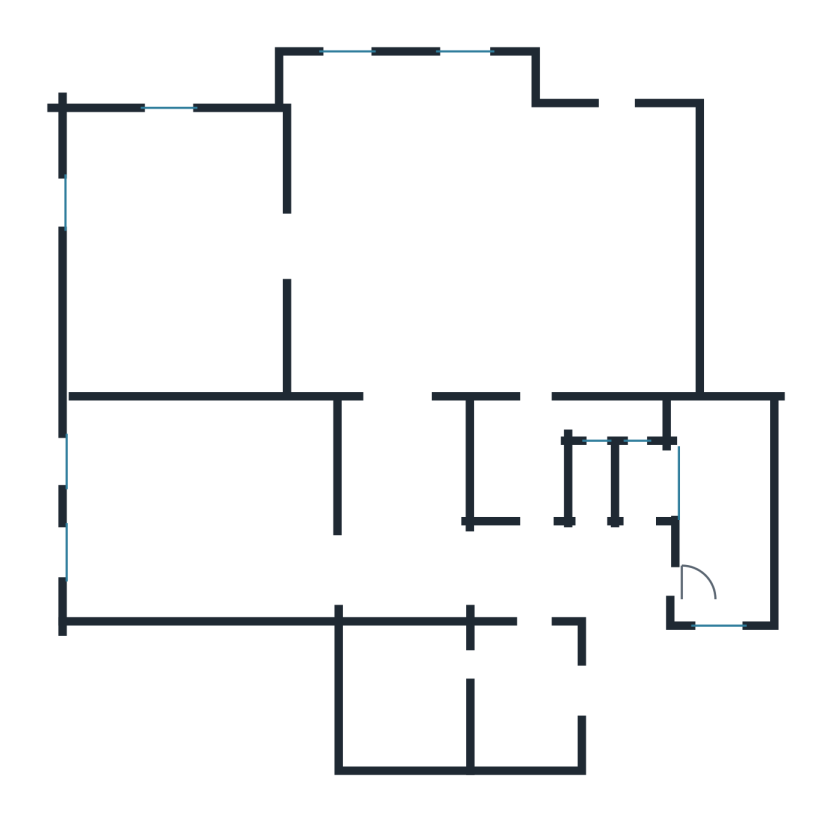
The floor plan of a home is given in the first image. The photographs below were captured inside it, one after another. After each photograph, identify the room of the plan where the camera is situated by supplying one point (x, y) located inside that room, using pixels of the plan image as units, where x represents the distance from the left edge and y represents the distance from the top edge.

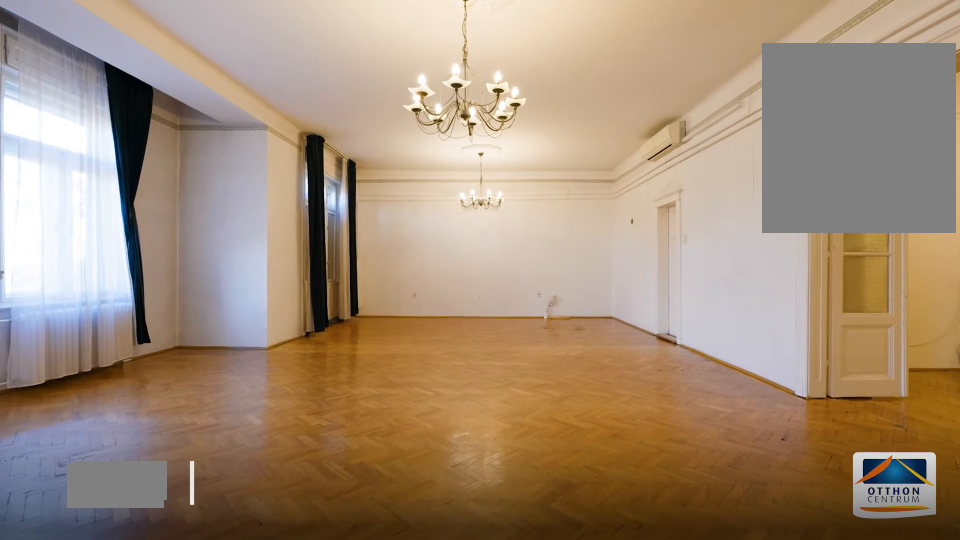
(522, 259)
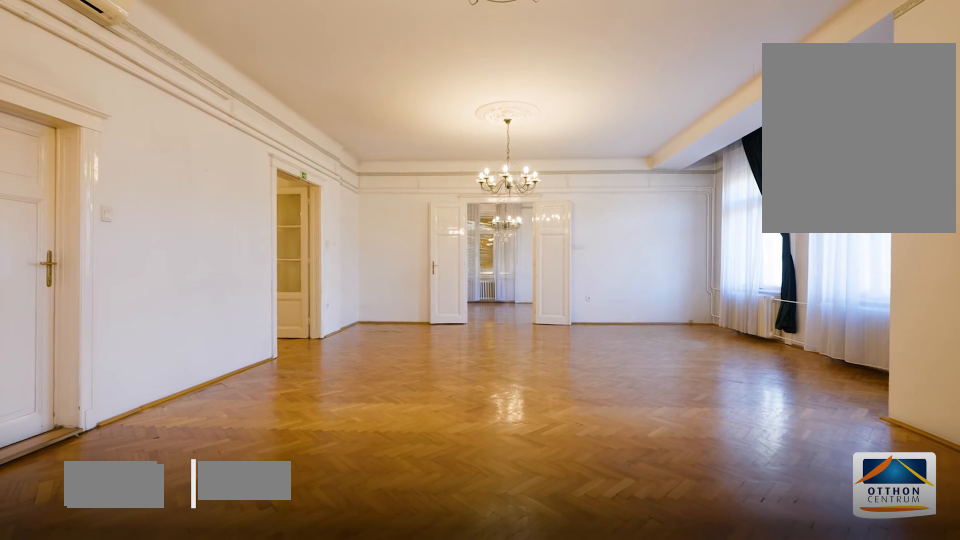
(523, 260)
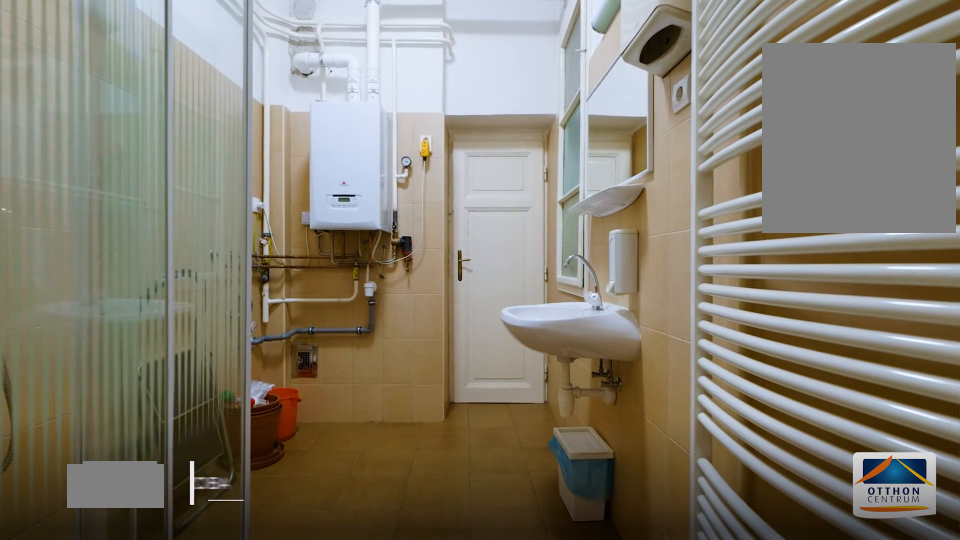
(525, 491)
